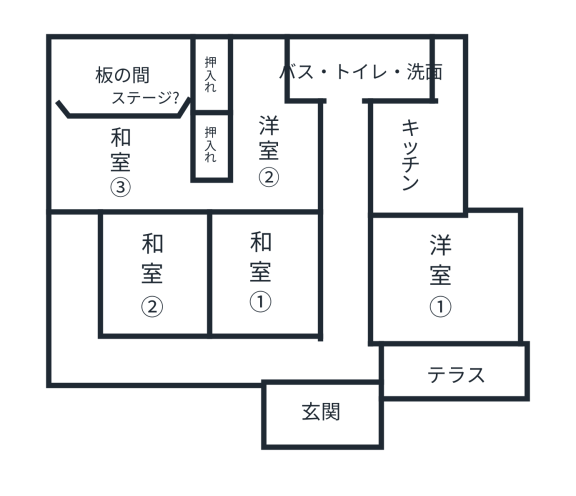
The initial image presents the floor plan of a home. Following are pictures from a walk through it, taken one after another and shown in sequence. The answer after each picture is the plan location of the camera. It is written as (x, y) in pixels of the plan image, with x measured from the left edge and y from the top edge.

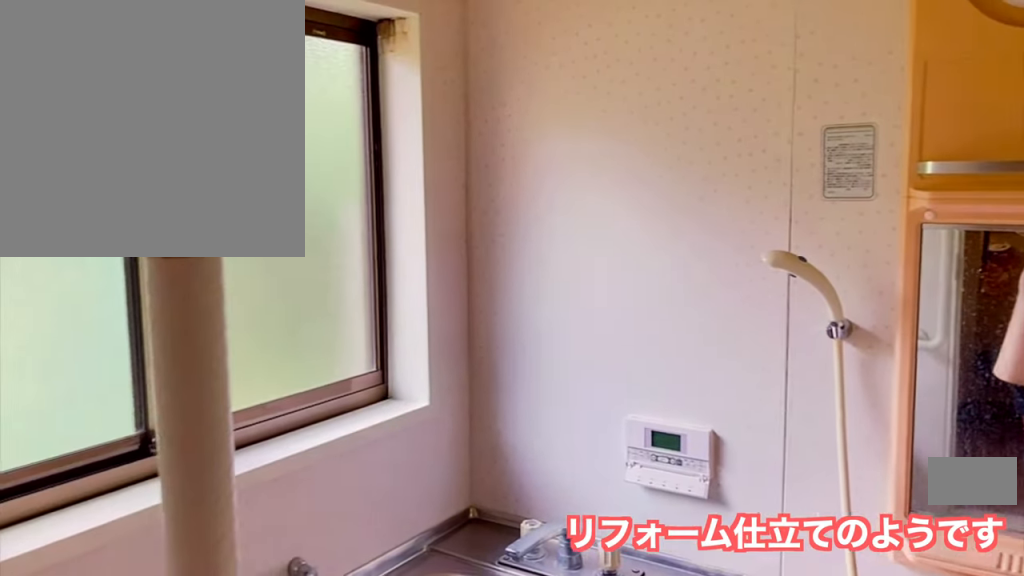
(357, 95)
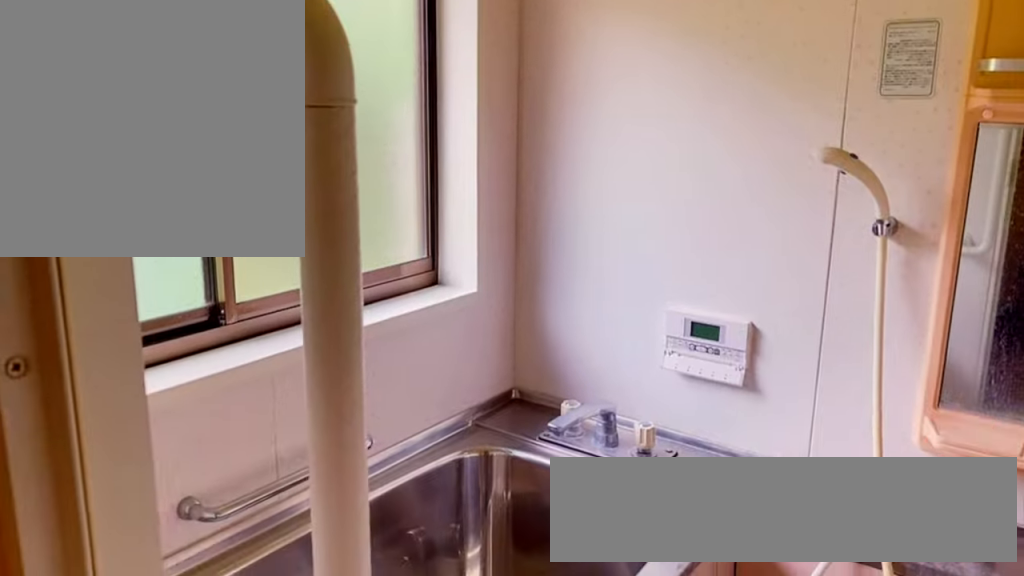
(357, 94)
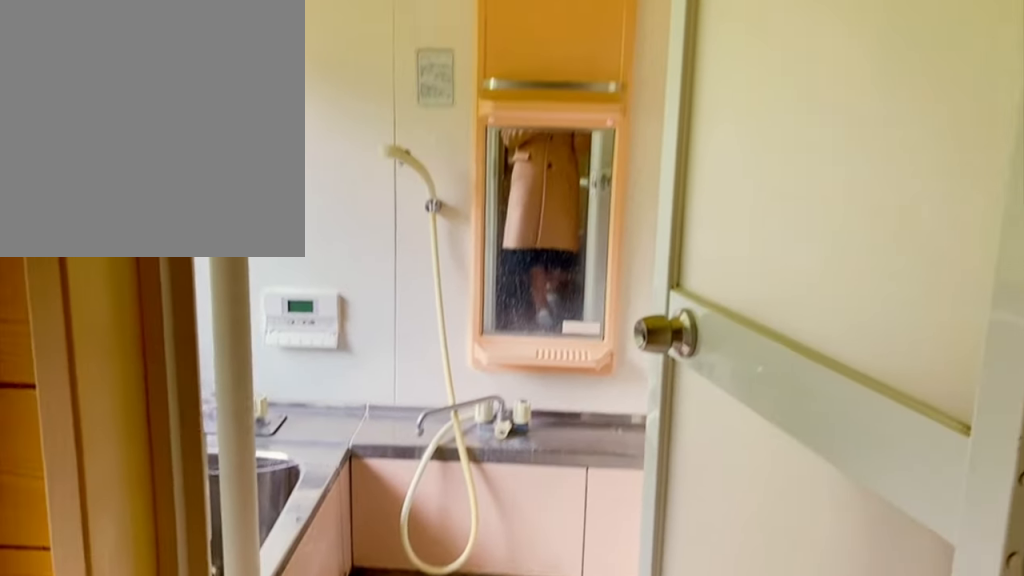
(356, 88)
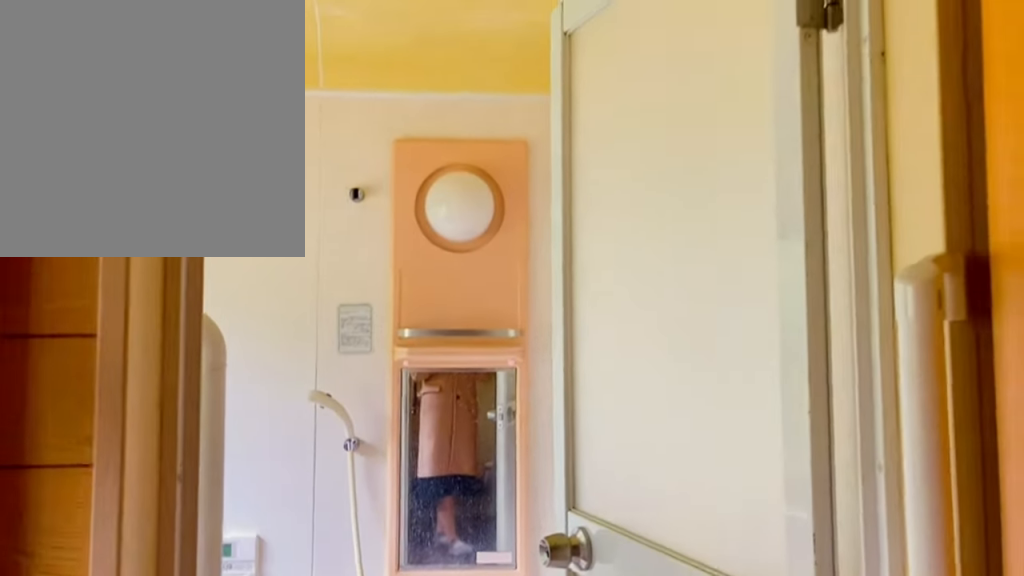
(355, 86)
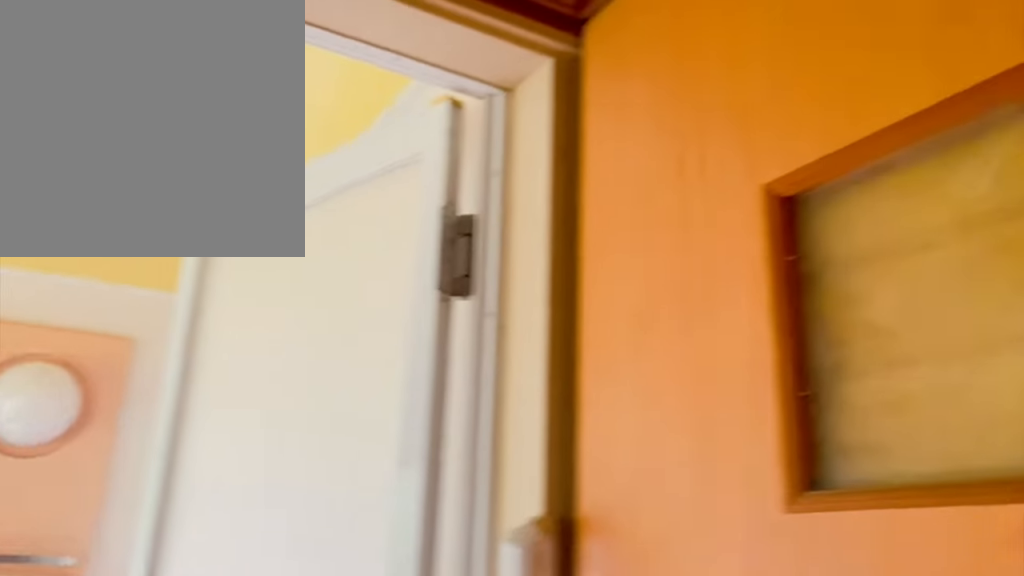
(354, 83)
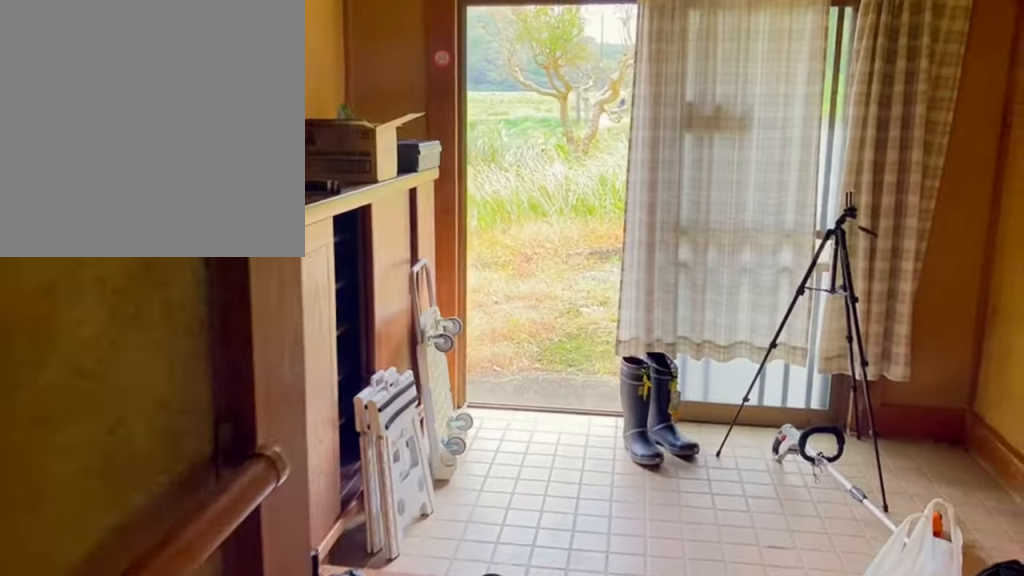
(341, 394)
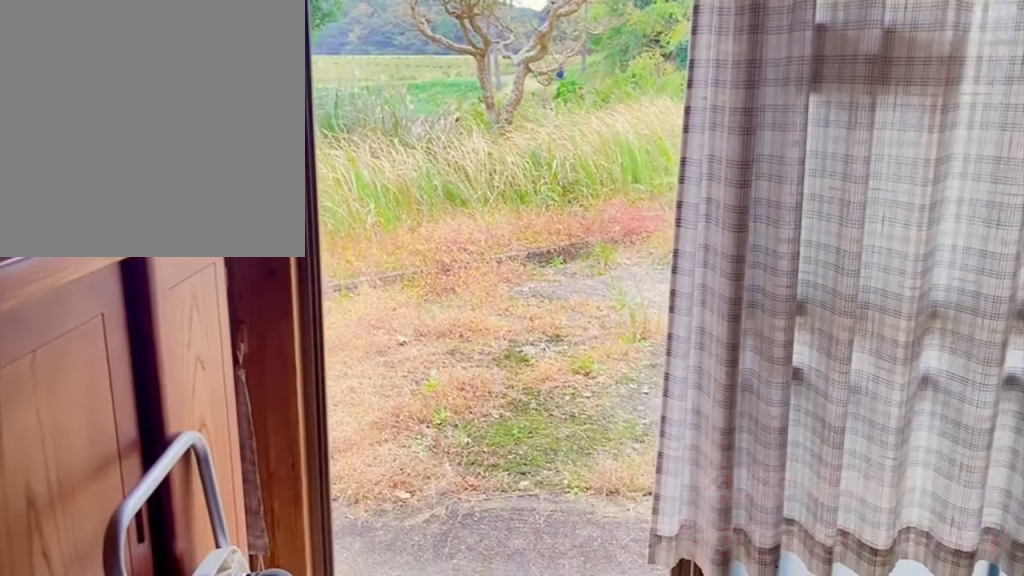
(332, 443)
